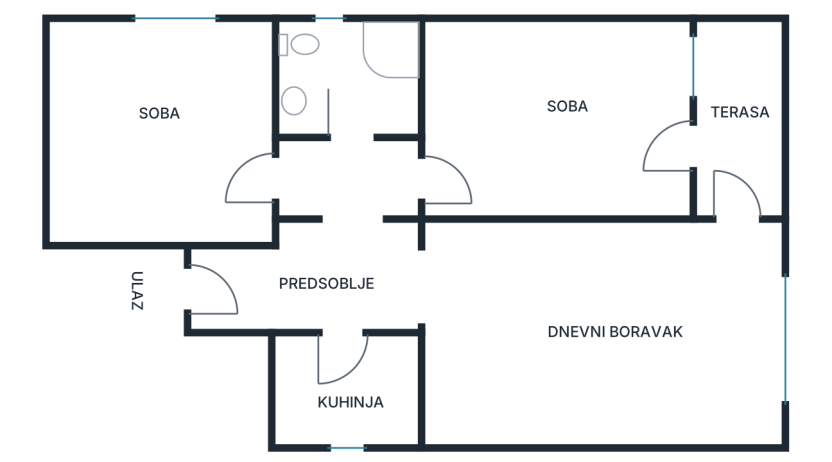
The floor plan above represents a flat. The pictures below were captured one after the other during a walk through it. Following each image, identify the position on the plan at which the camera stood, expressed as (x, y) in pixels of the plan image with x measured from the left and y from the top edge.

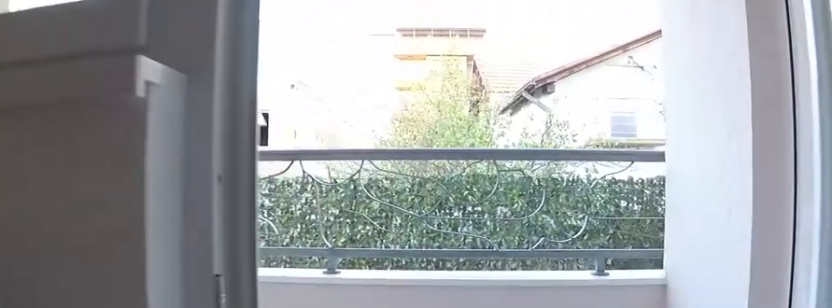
(602, 164)
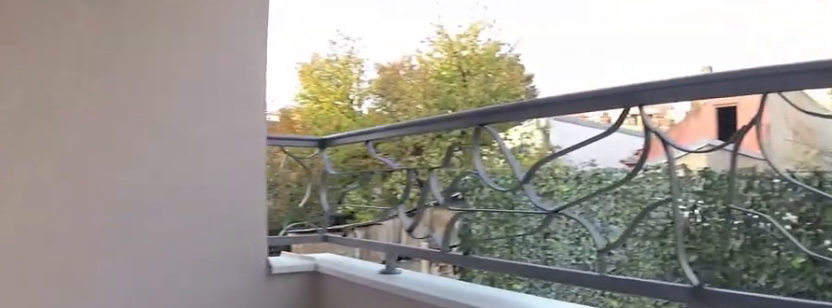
(724, 159)
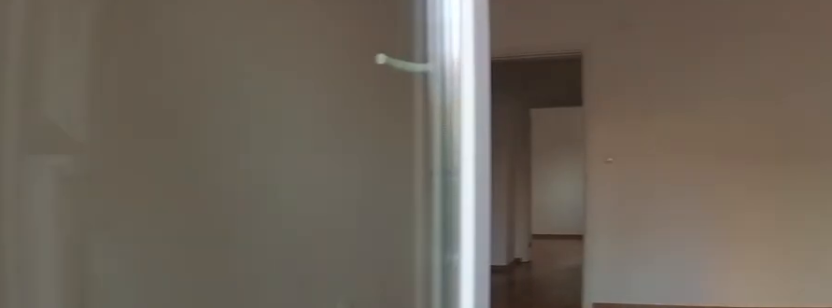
(738, 139)
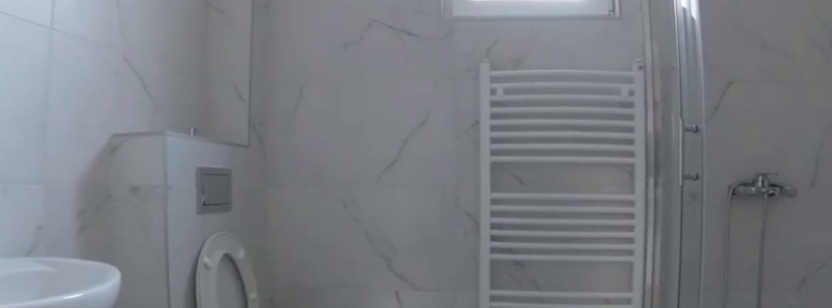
(343, 164)
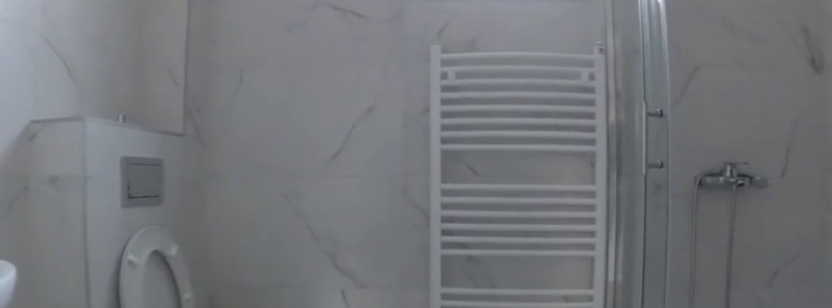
(342, 152)
